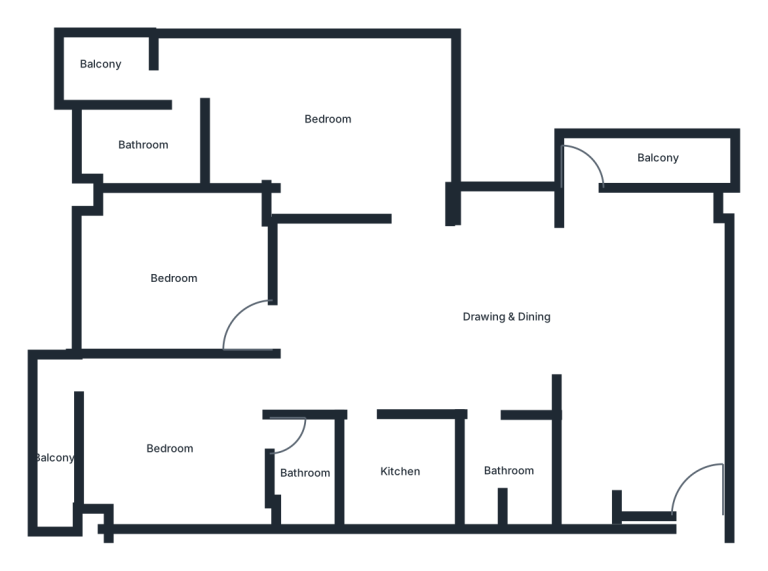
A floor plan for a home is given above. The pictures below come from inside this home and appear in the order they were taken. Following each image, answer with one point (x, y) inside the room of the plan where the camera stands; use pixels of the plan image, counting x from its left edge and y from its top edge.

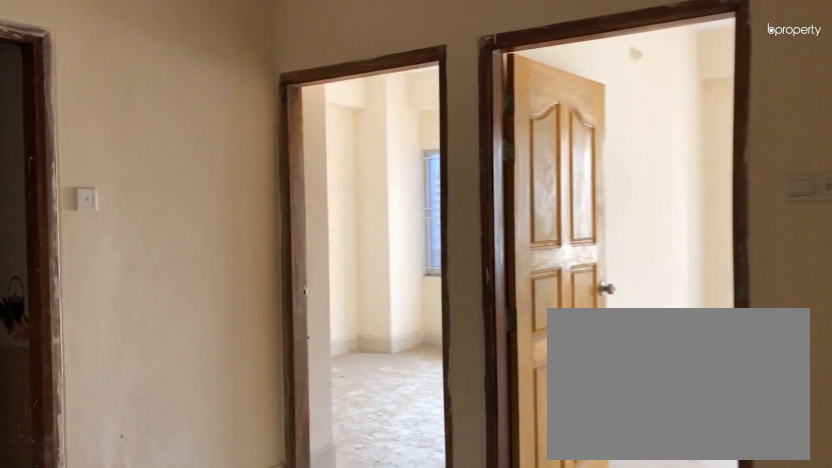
(414, 320)
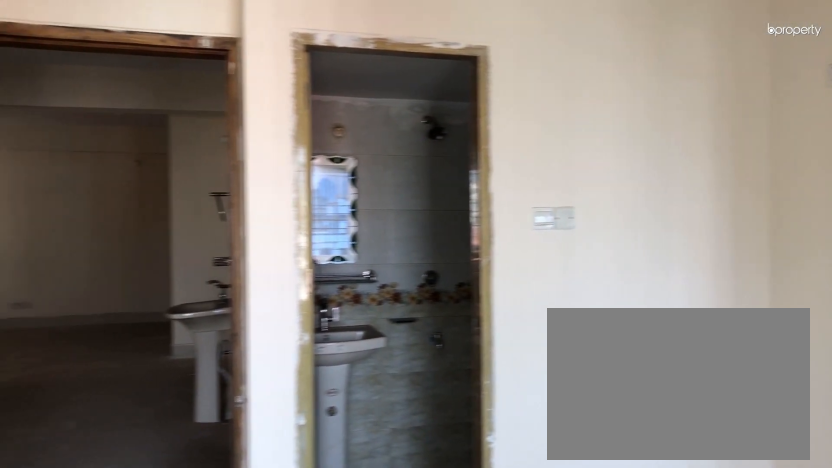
(175, 450)
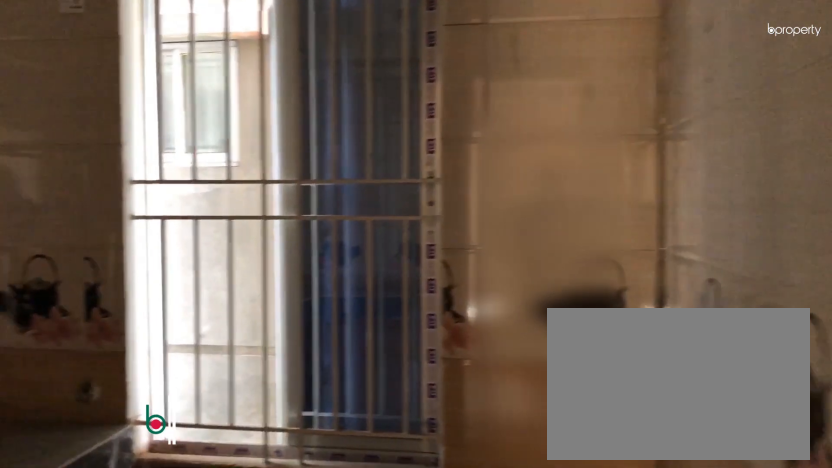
(403, 472)
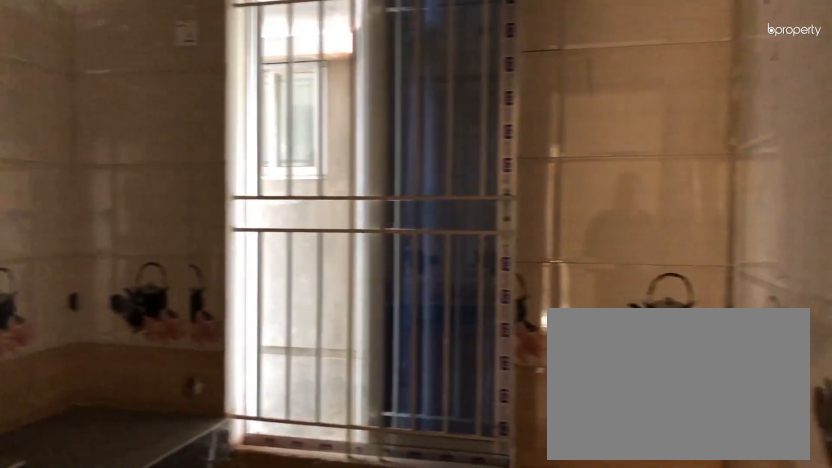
(403, 472)
